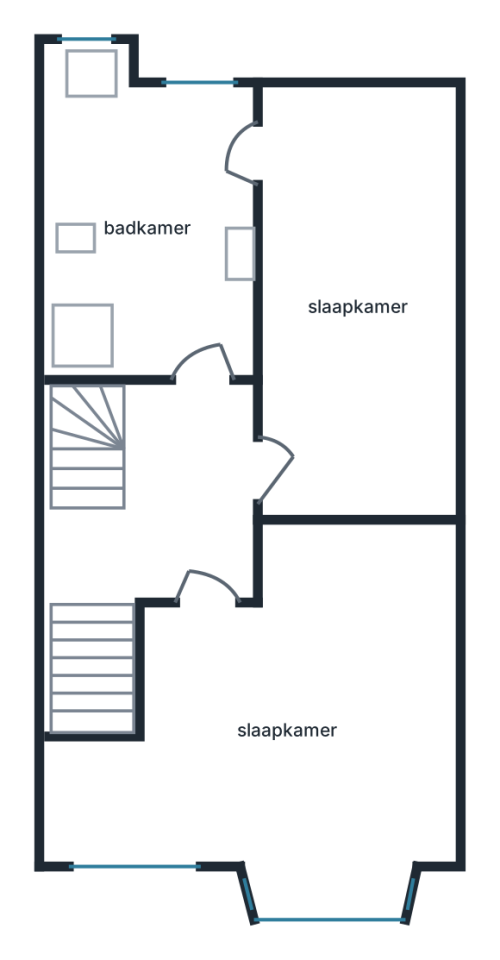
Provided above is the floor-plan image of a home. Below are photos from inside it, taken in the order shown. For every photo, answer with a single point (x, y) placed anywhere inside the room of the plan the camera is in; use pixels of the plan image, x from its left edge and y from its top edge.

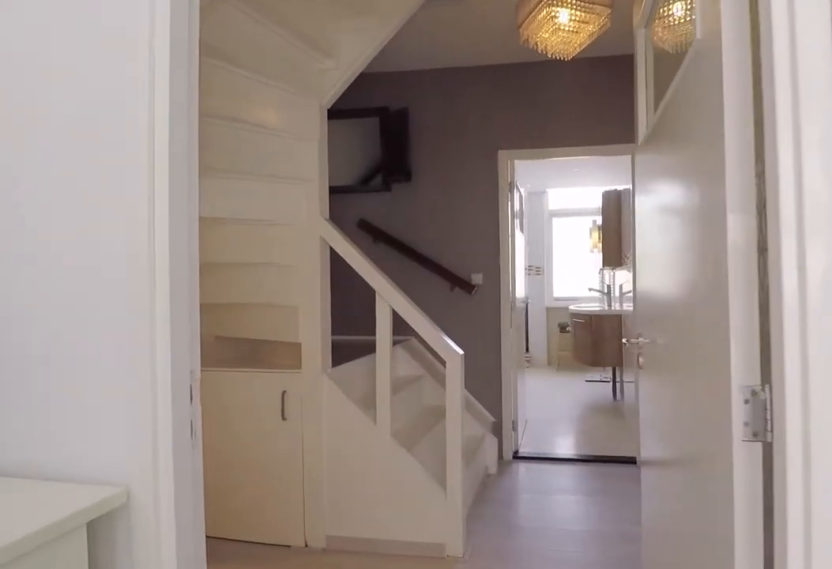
(289, 725)
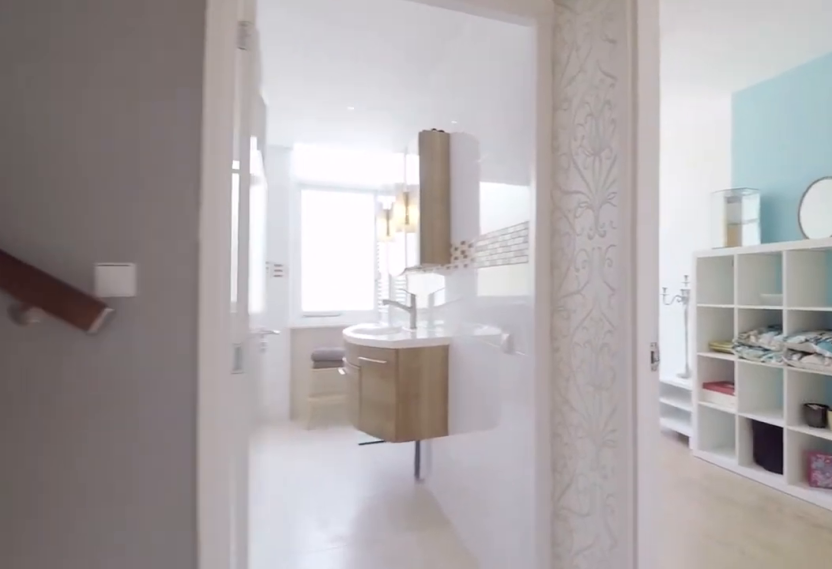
(169, 506)
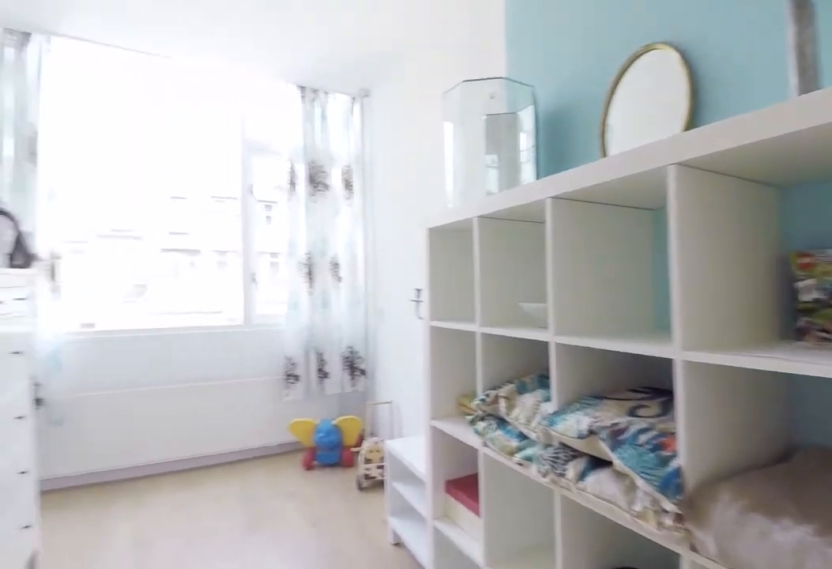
(356, 303)
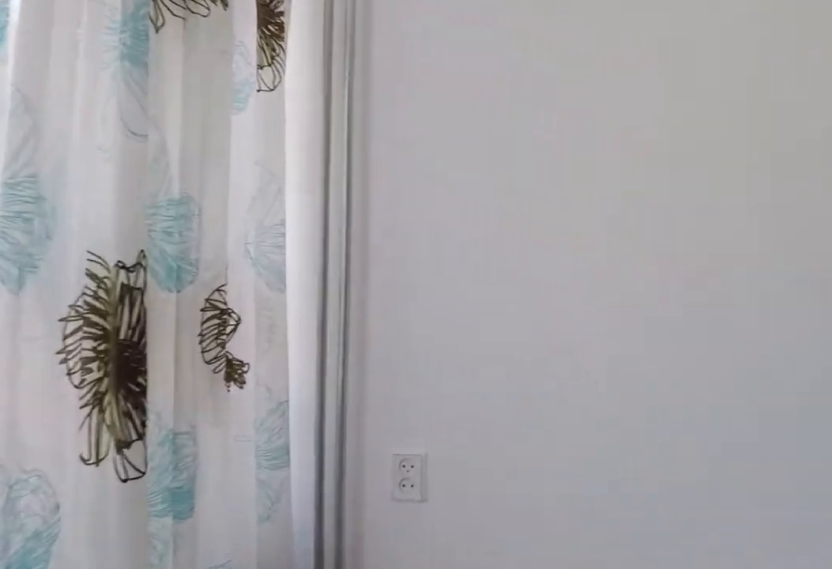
(356, 303)
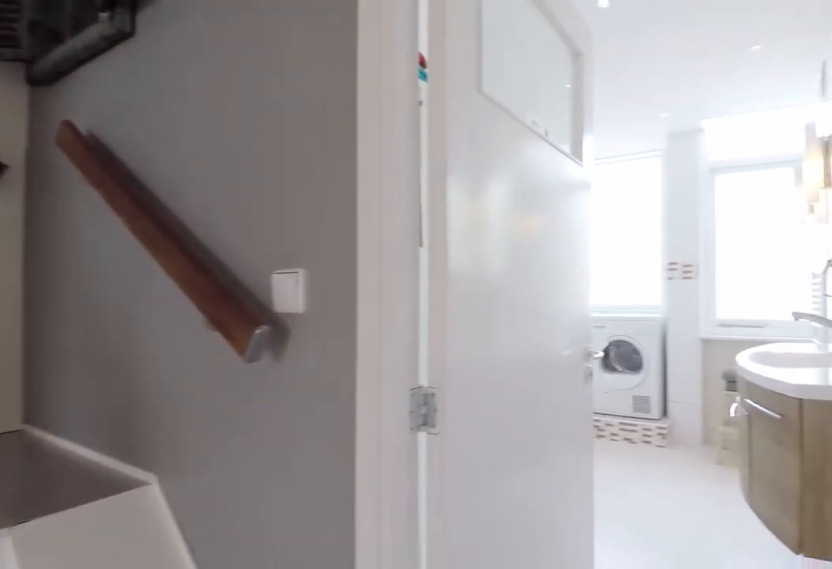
(169, 507)
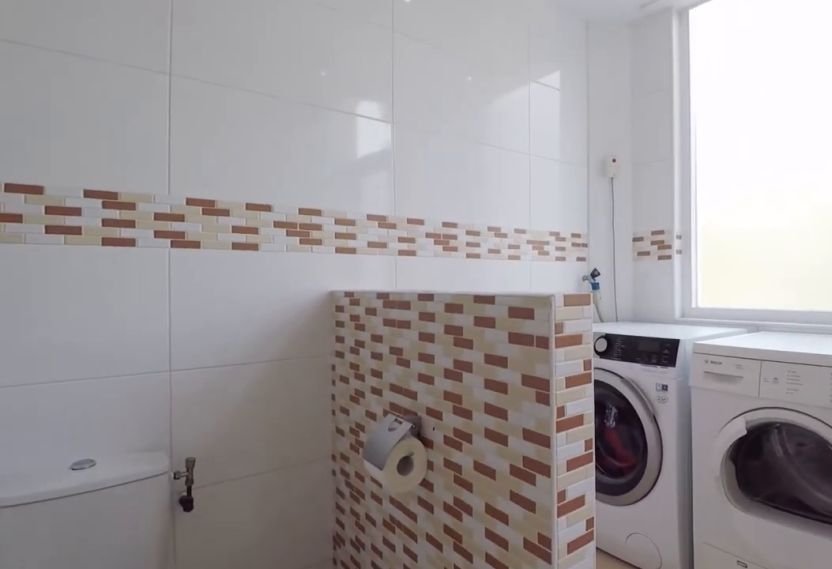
(149, 229)
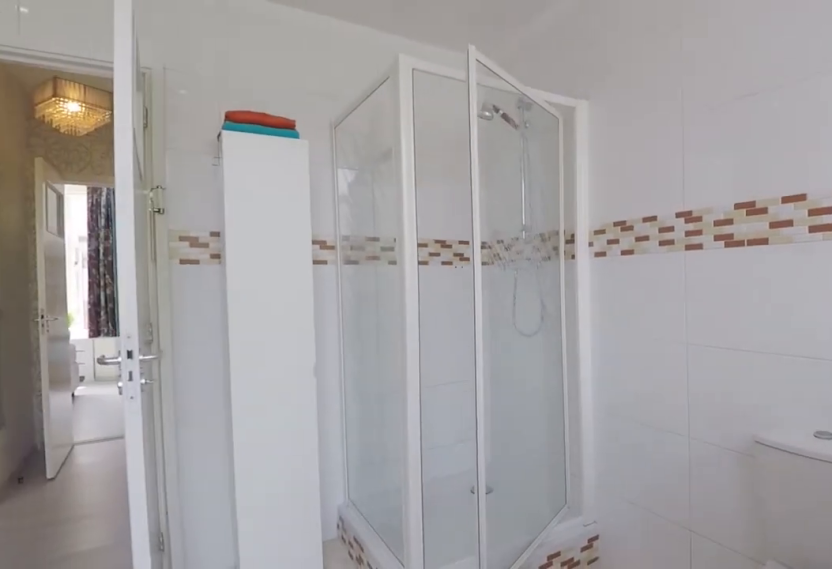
(149, 229)
